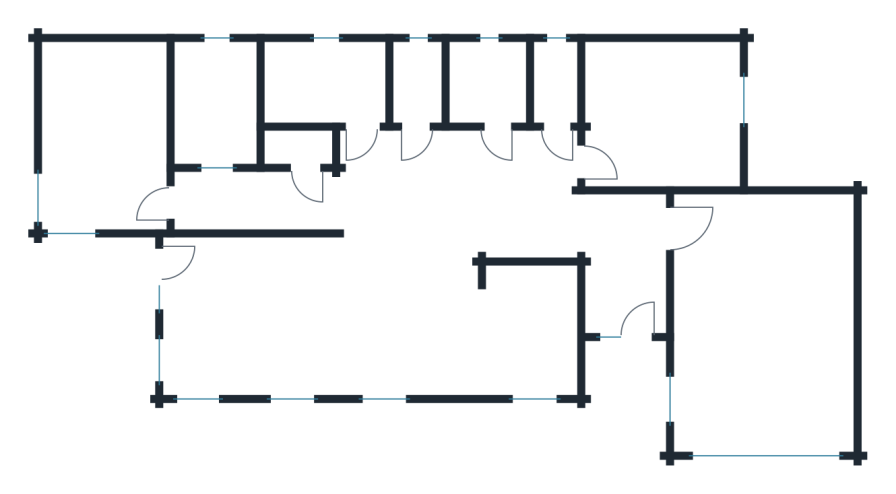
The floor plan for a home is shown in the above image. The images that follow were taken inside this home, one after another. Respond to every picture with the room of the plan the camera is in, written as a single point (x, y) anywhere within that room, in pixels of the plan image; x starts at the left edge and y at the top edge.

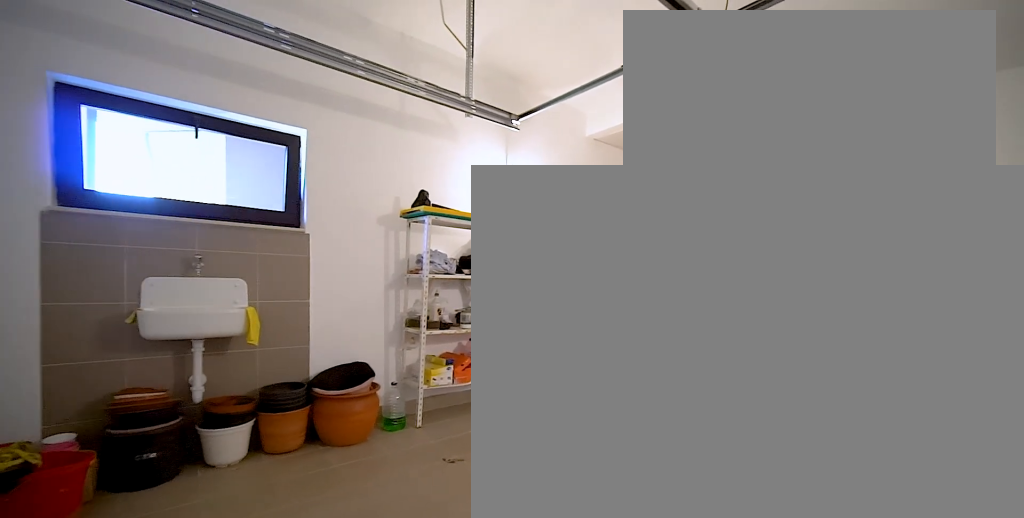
(765, 328)
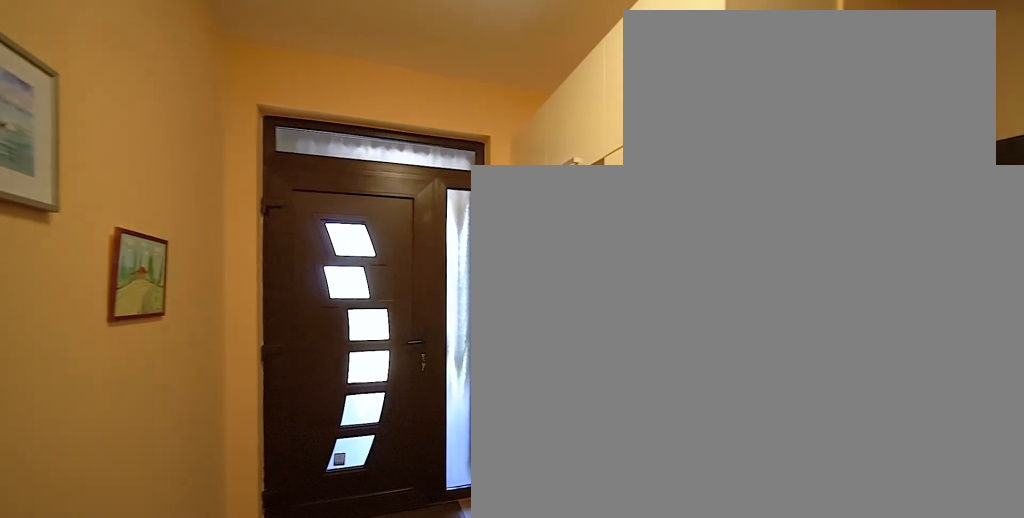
(623, 287)
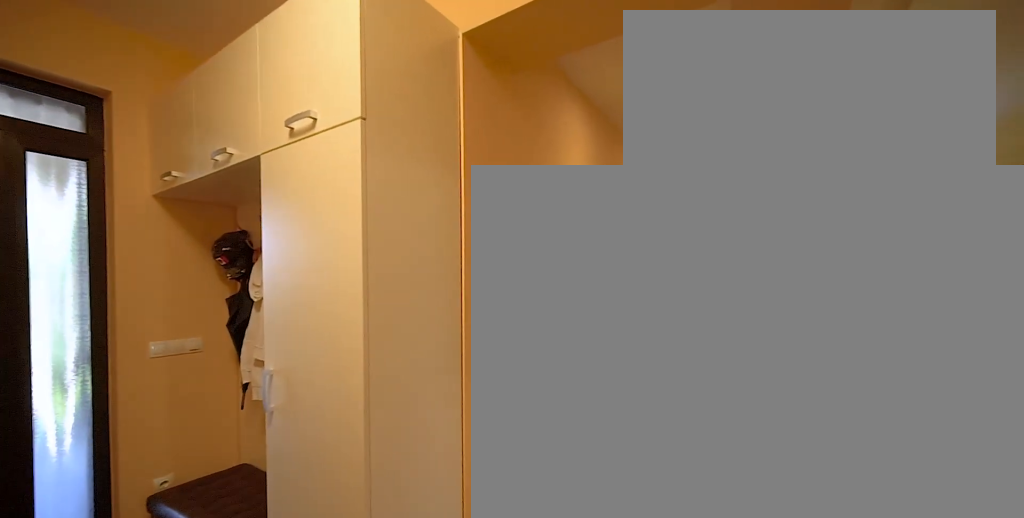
(623, 287)
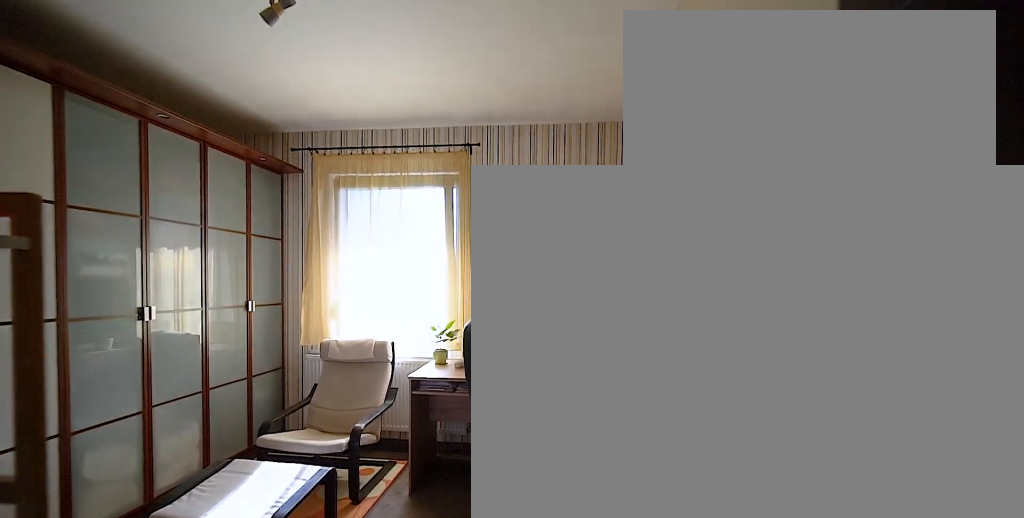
(658, 115)
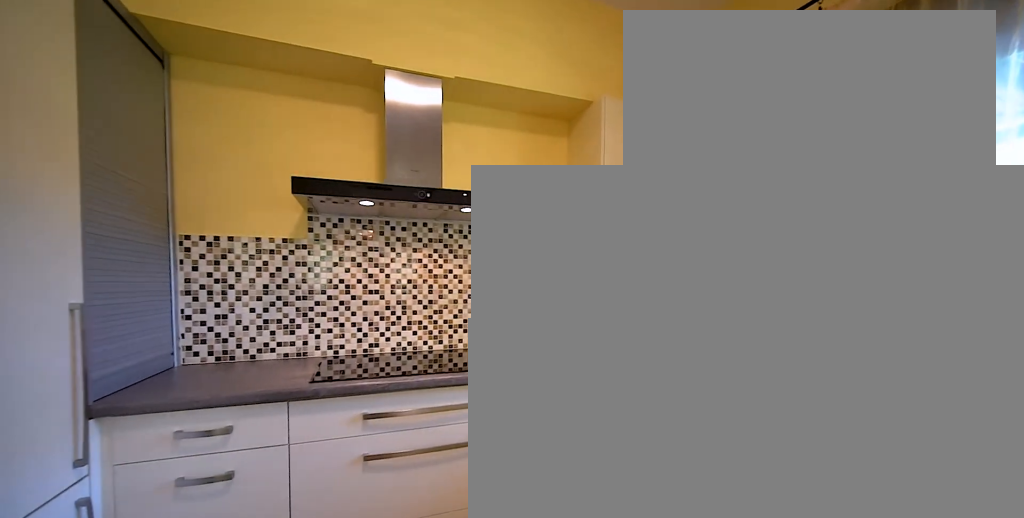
(378, 315)
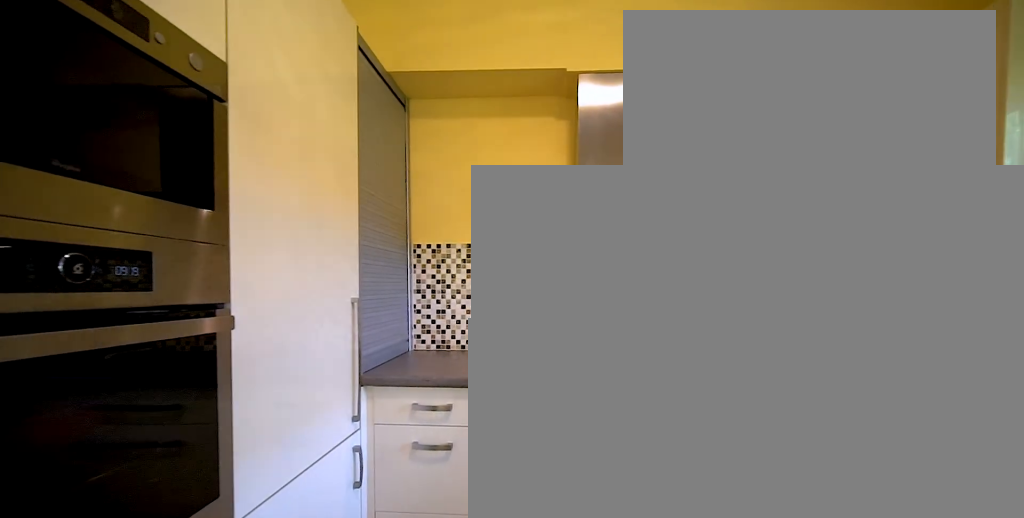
(379, 316)
